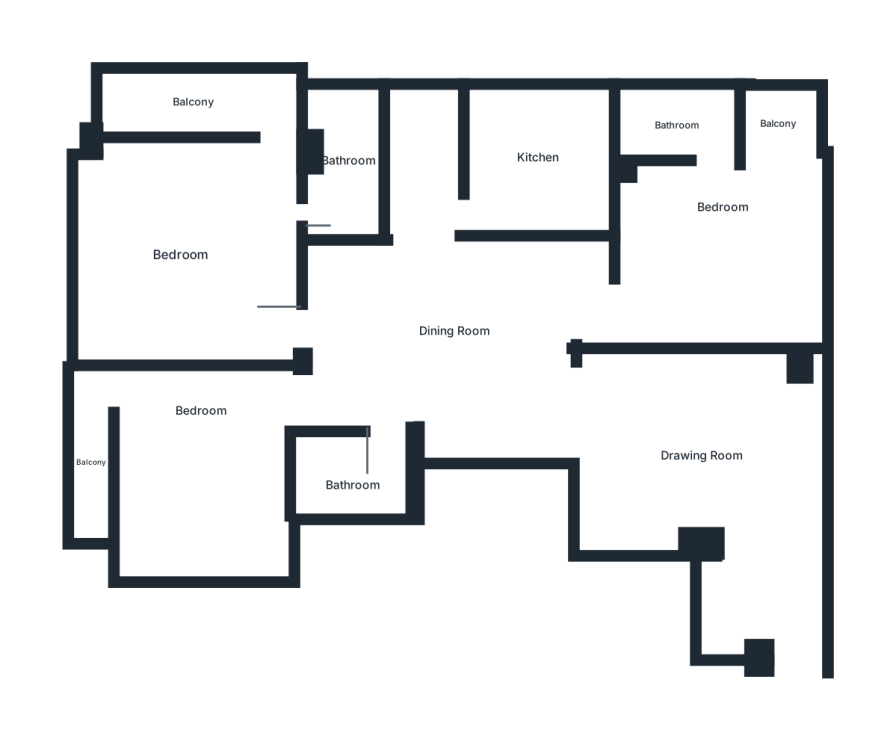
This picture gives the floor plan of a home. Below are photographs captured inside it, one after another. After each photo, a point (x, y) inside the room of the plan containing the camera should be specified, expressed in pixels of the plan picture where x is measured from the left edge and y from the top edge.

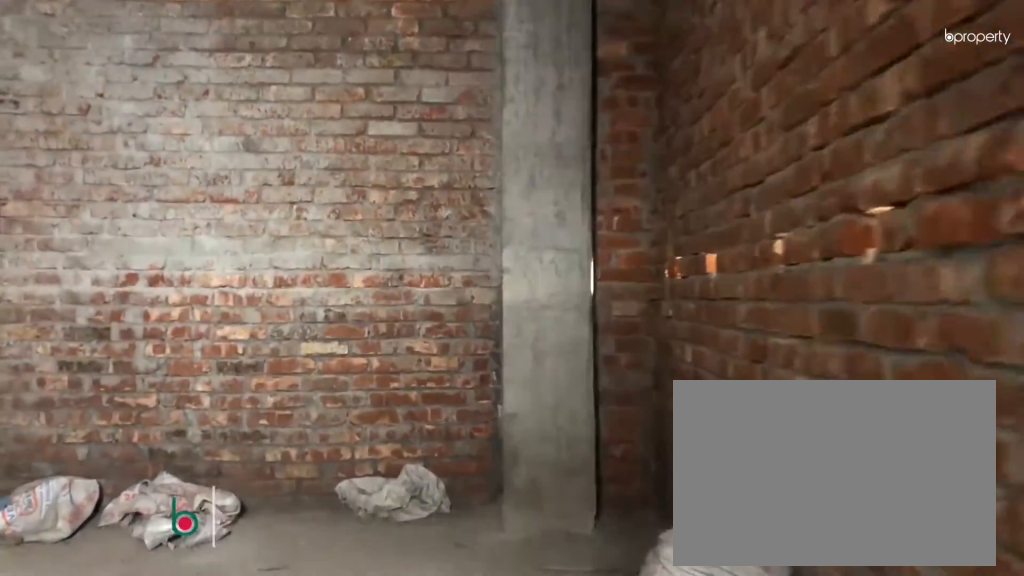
(711, 457)
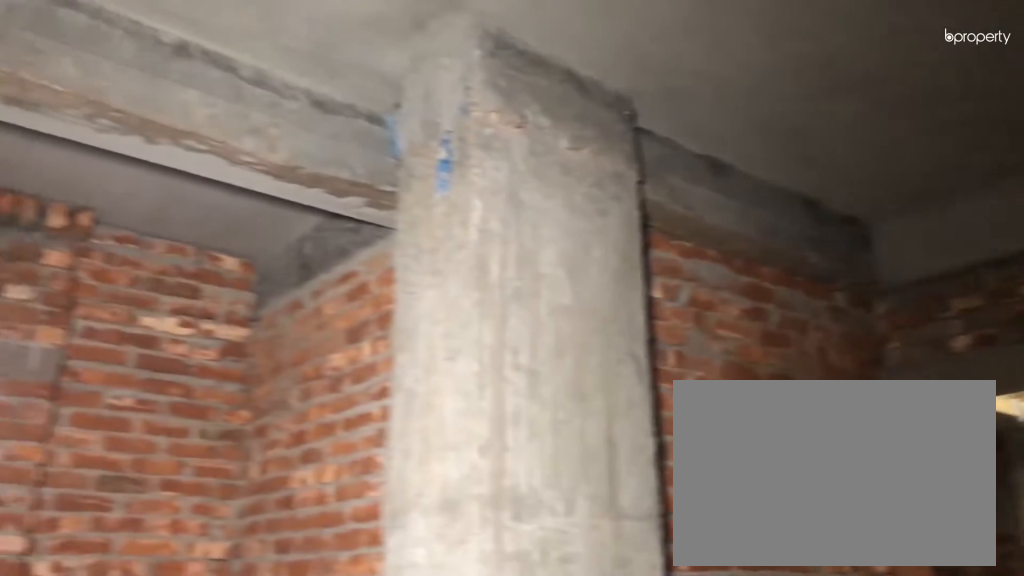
(710, 456)
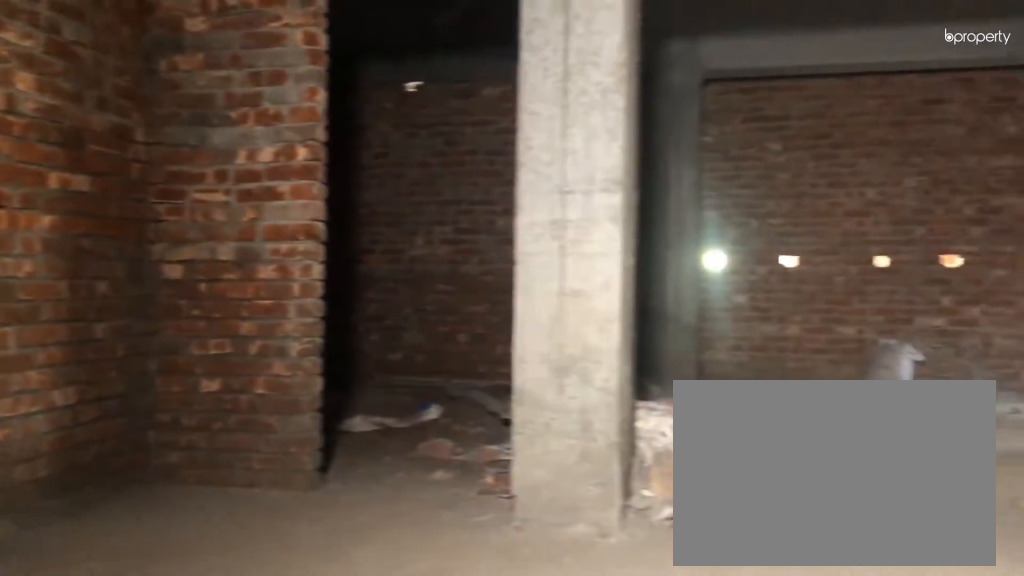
(455, 326)
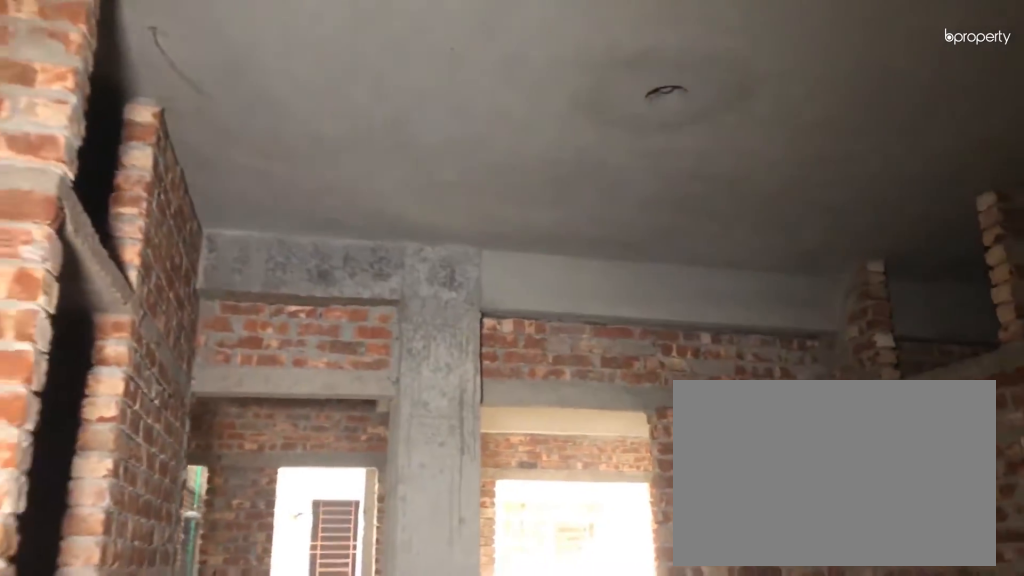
(455, 326)
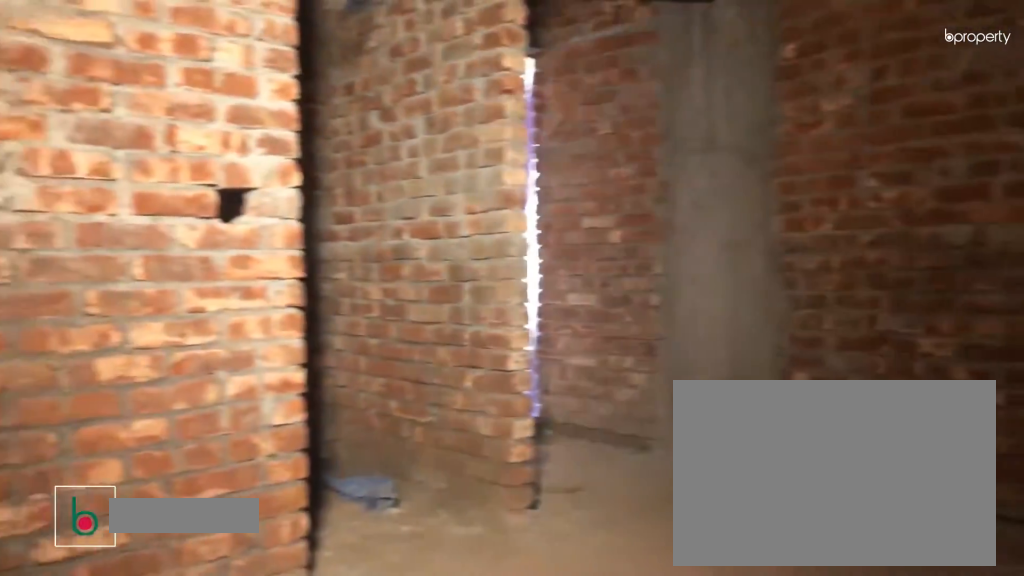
(715, 243)
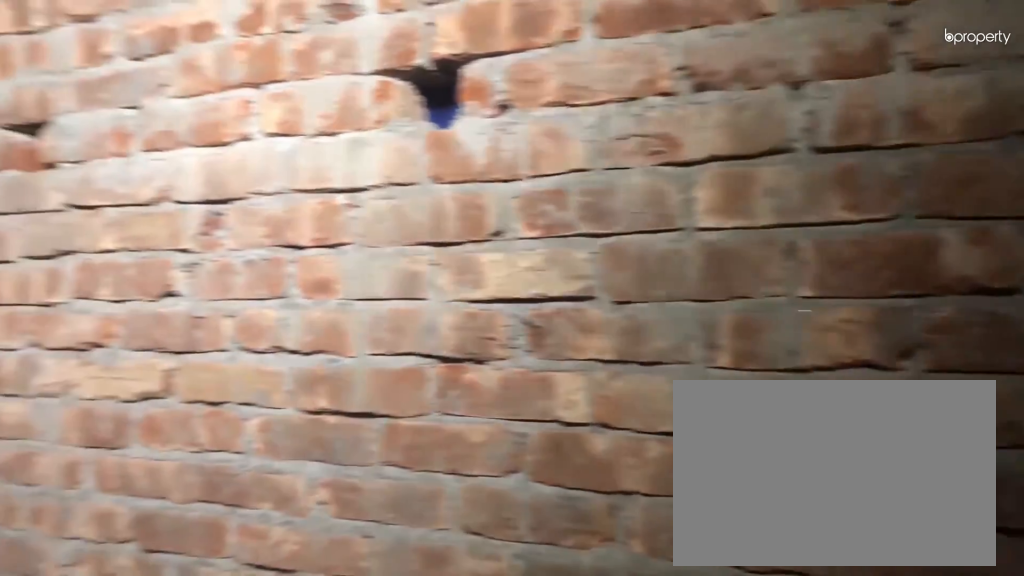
(678, 130)
